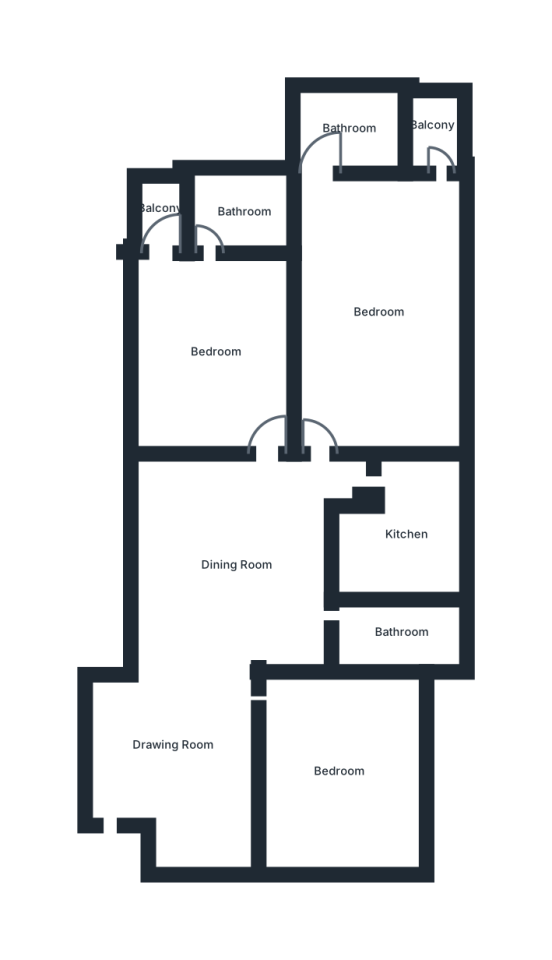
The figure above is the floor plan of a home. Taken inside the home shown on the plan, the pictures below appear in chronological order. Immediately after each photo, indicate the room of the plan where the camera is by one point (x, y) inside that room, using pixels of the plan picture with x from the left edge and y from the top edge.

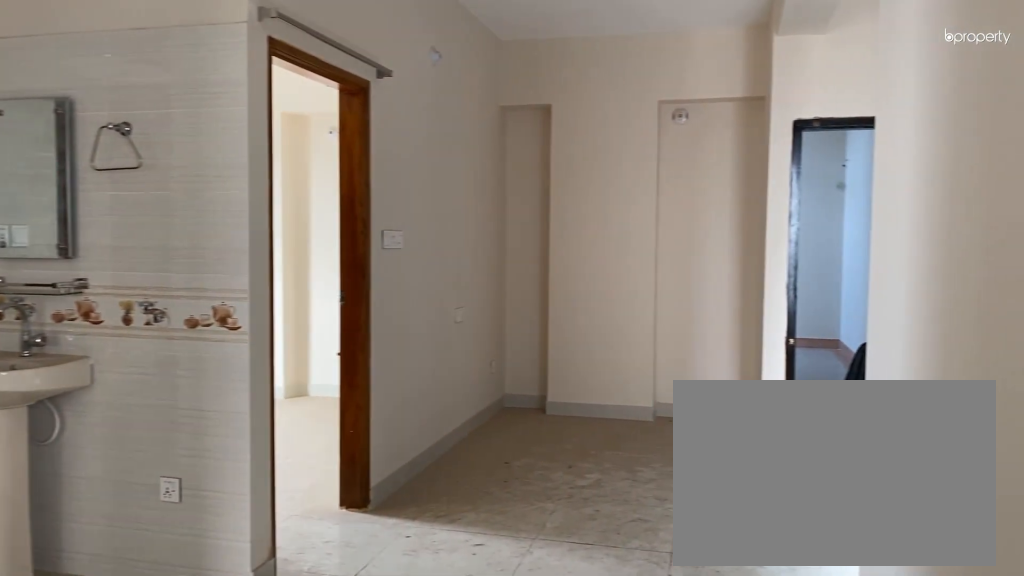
(239, 566)
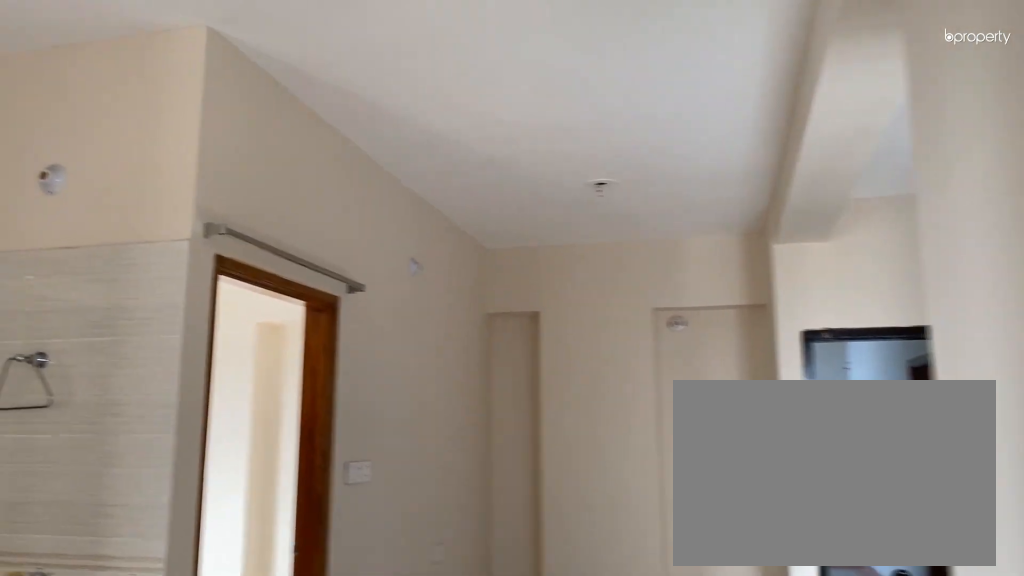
(239, 566)
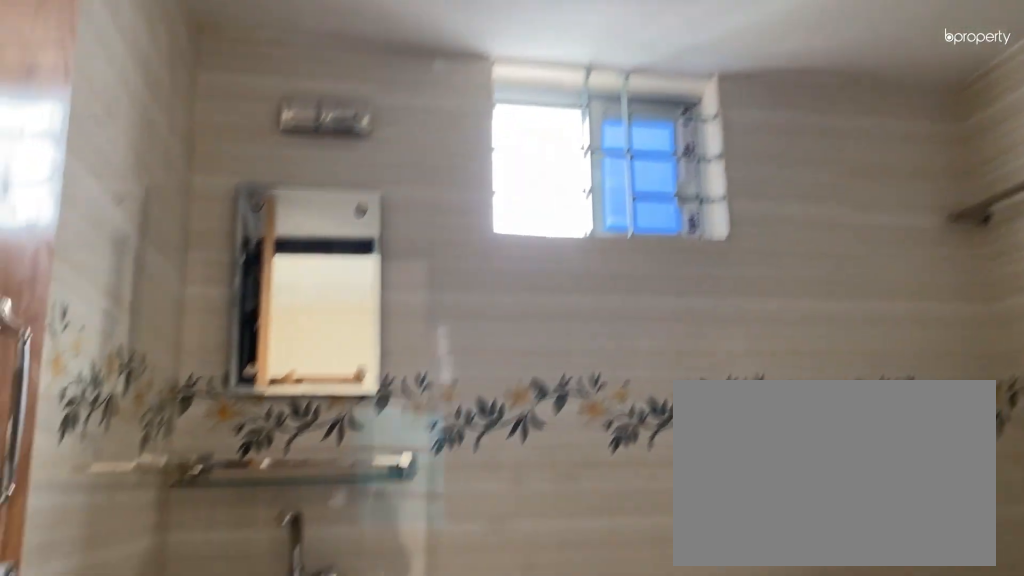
(352, 130)
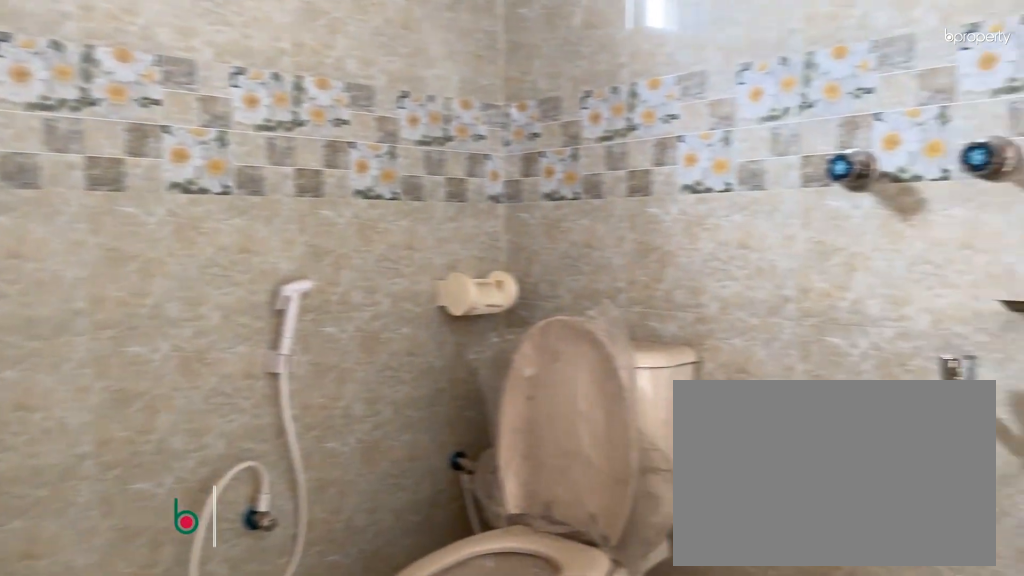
(247, 210)
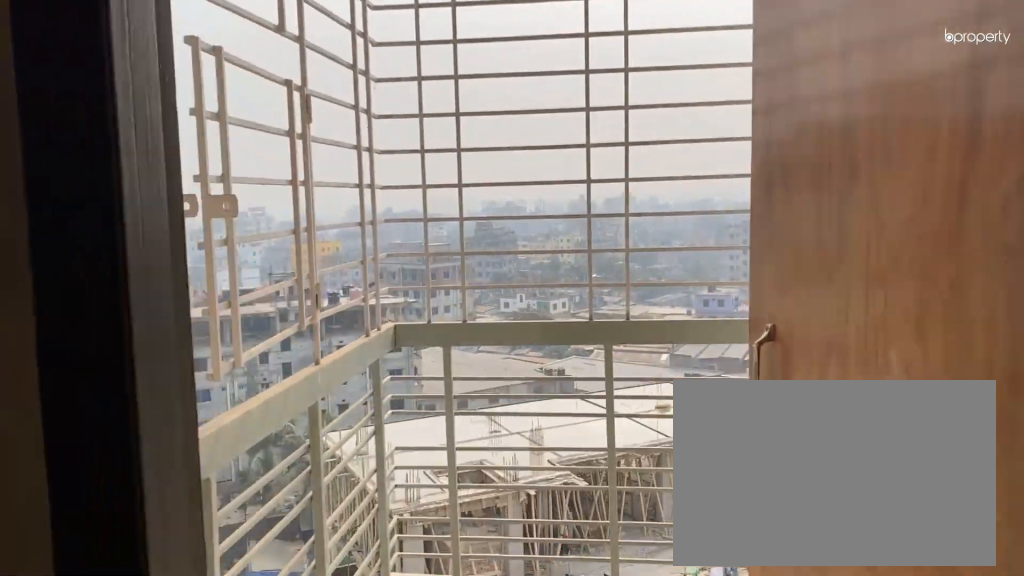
(164, 246)
